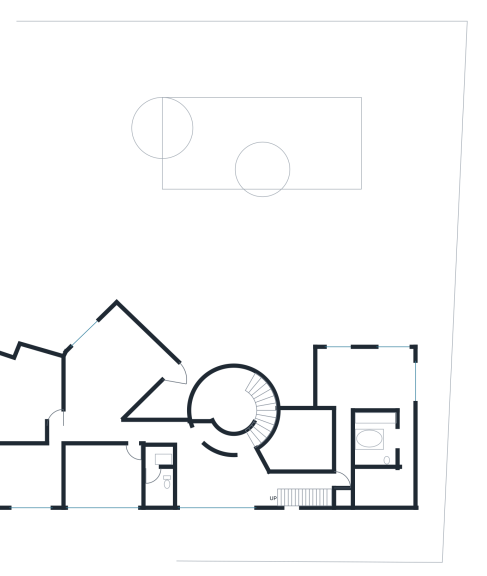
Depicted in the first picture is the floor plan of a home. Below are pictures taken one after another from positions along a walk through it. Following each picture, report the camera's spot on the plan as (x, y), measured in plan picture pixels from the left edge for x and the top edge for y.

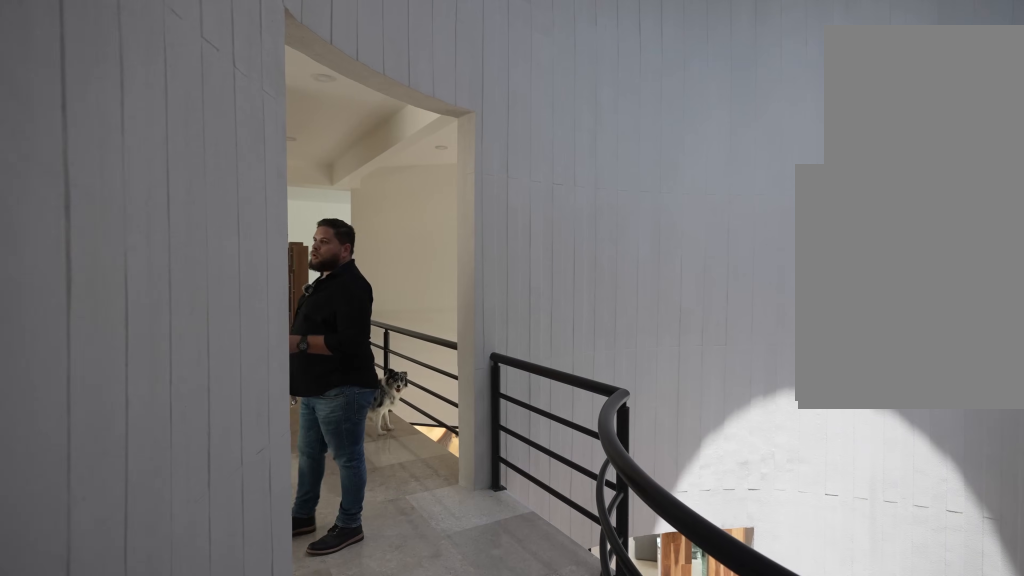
(244, 438)
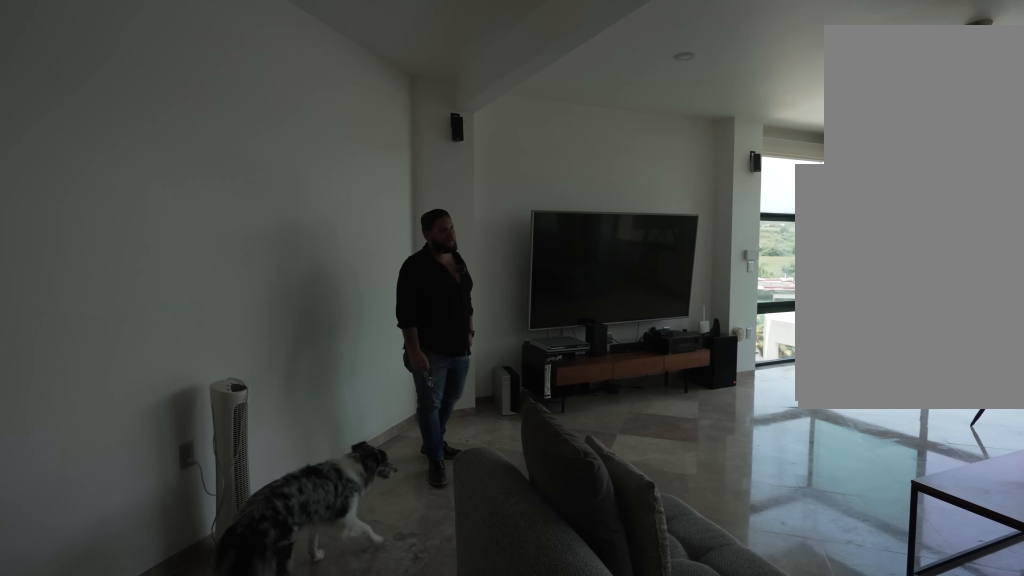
(103, 425)
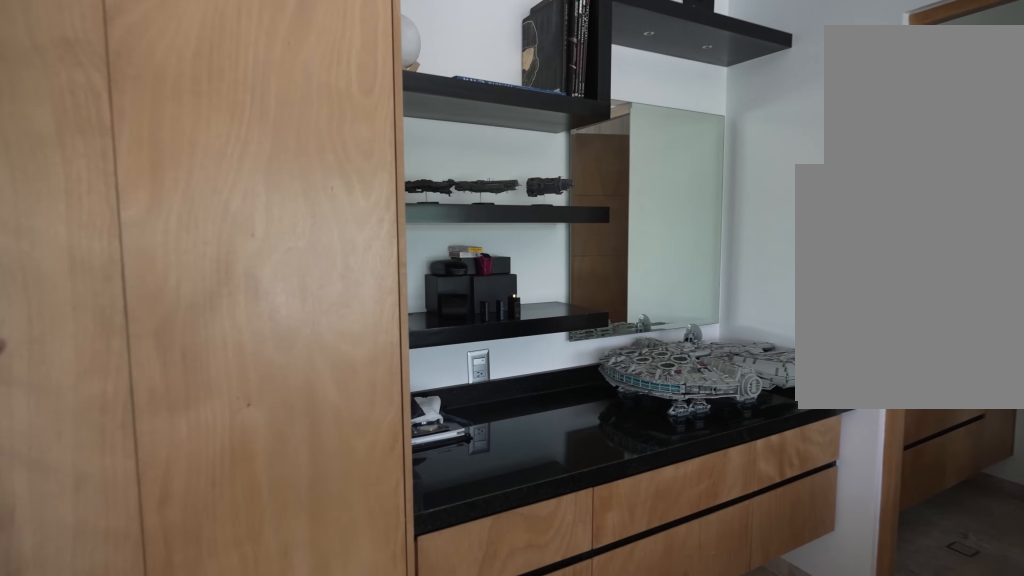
(31, 391)
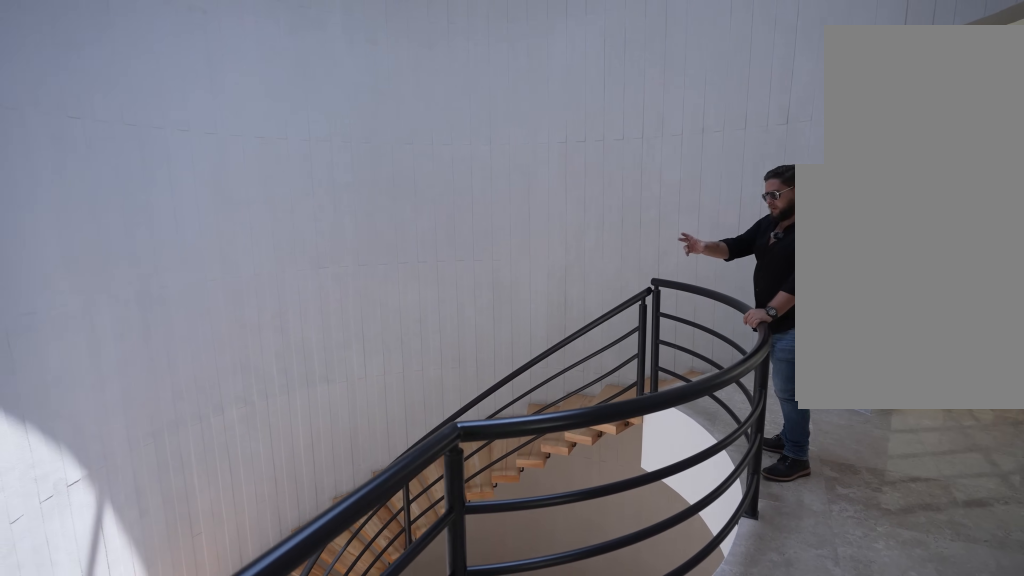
(204, 434)
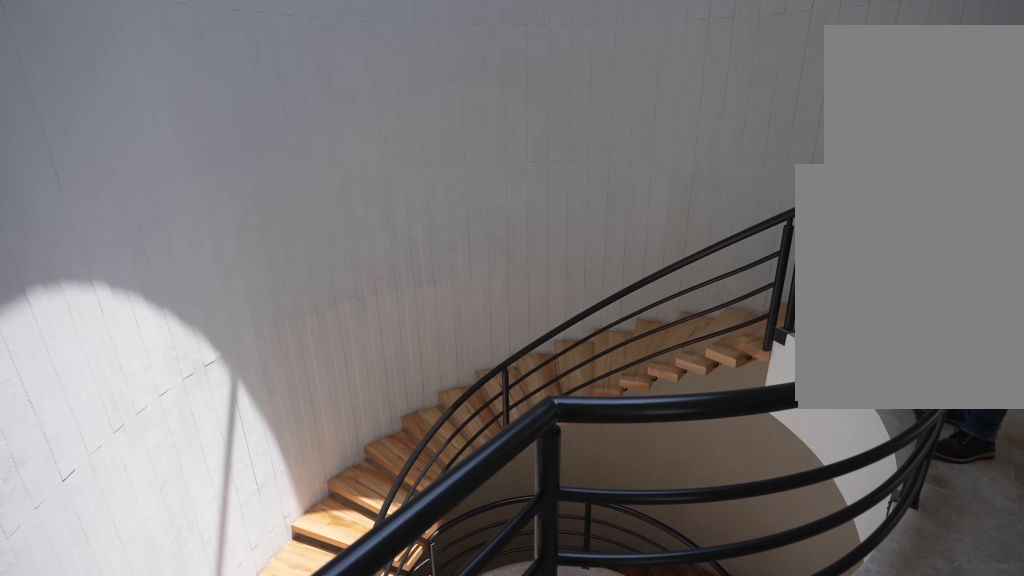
(204, 434)
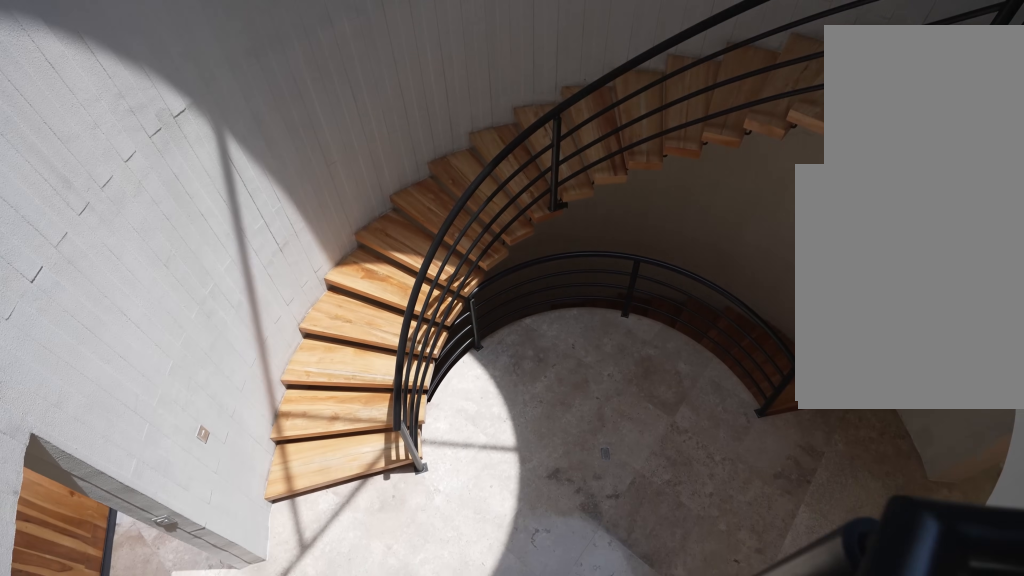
(204, 434)
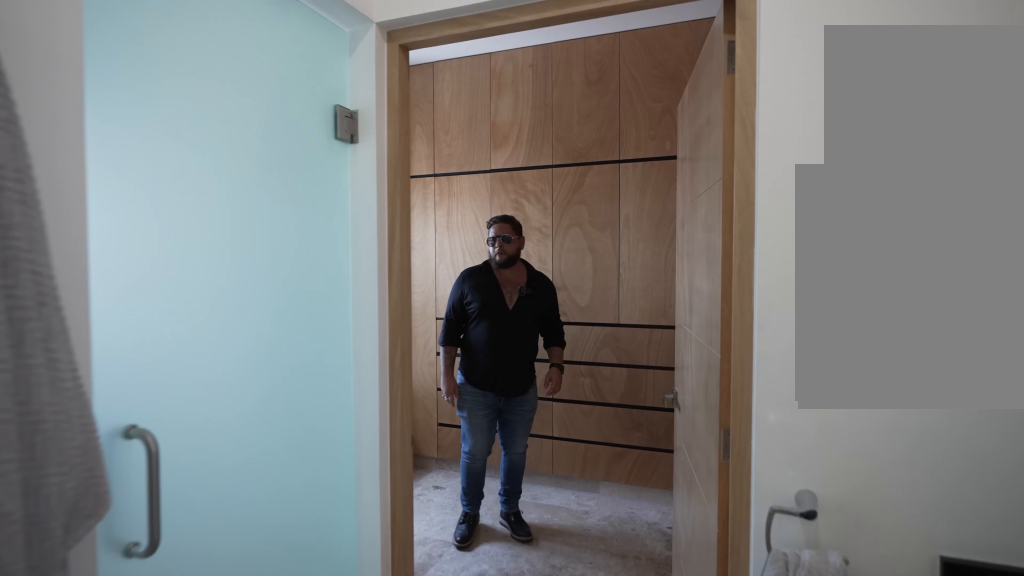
(406, 484)
